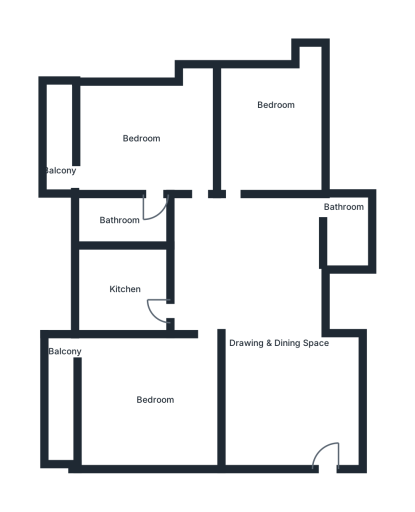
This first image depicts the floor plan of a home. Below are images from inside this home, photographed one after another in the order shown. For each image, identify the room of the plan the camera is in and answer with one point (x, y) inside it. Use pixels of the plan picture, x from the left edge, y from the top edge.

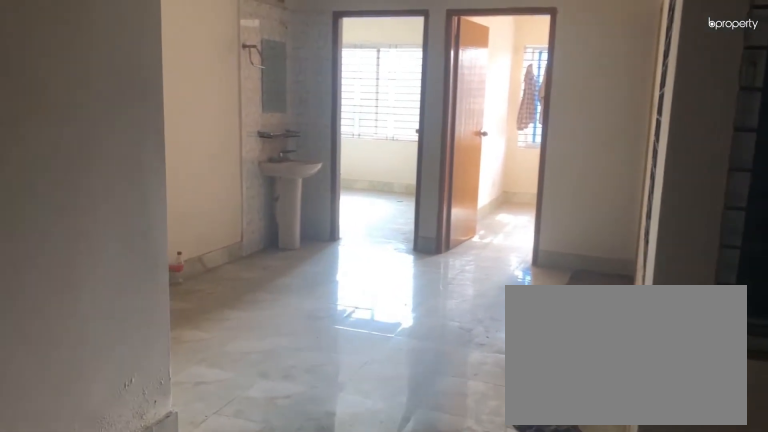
(275, 339)
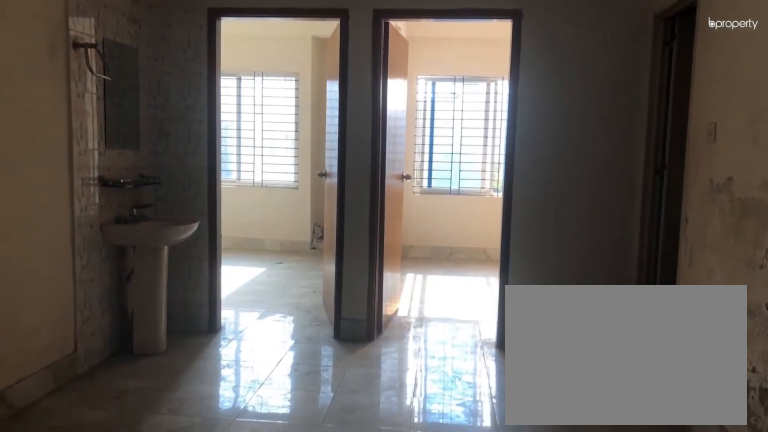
(275, 339)
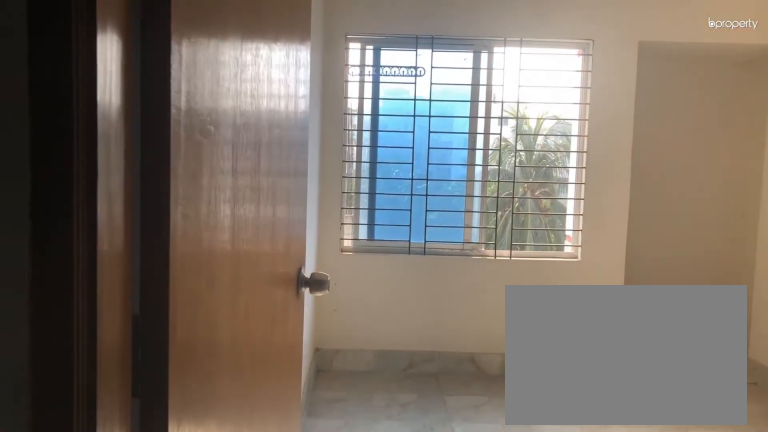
(246, 177)
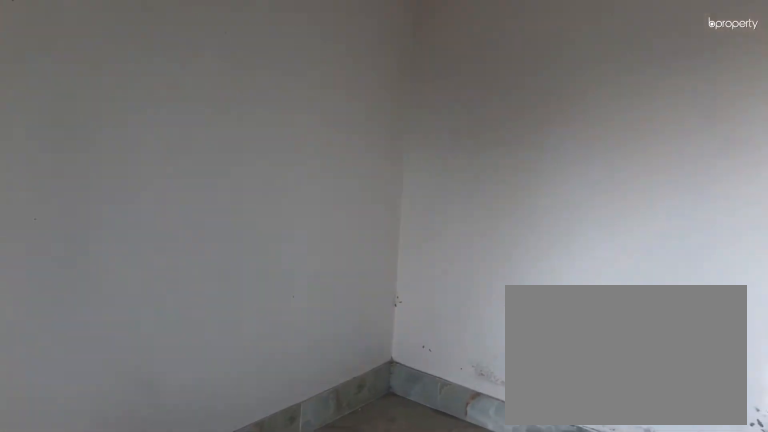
(265, 131)
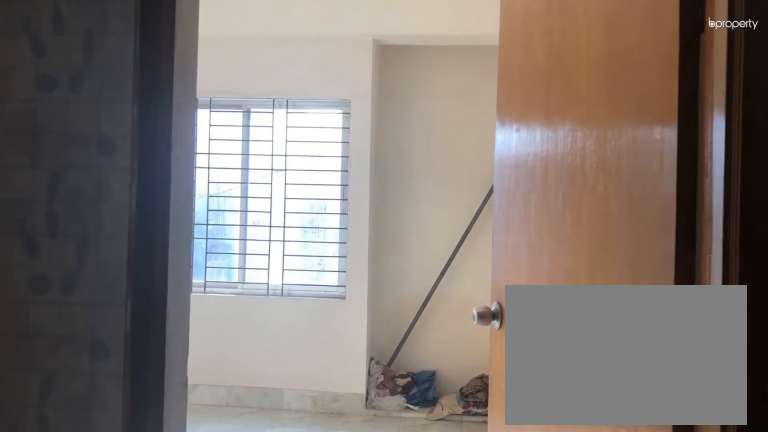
(200, 178)
